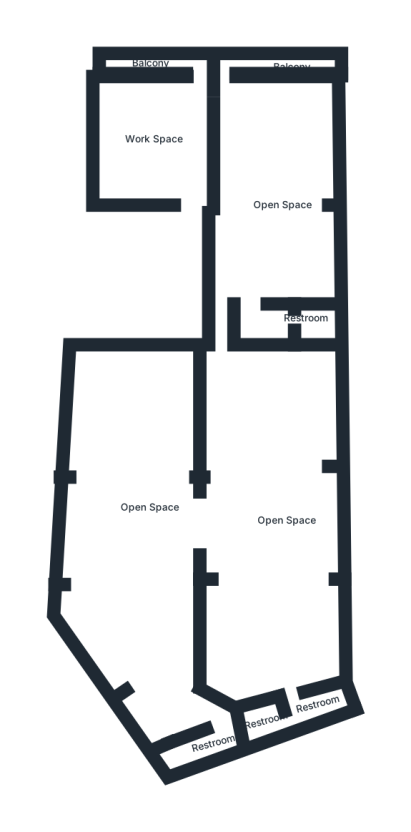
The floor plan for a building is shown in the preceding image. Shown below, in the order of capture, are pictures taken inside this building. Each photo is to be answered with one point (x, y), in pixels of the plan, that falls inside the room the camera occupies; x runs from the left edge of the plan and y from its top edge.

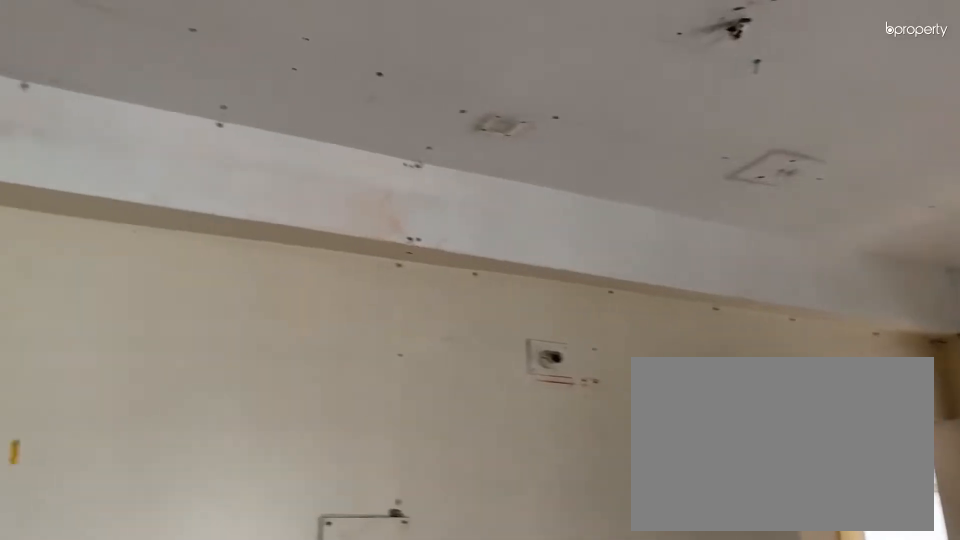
(273, 193)
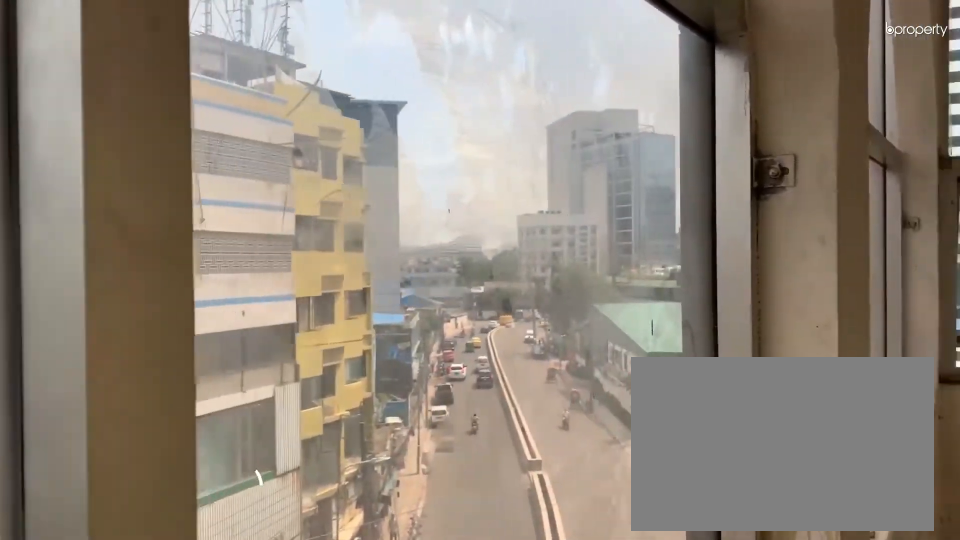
(257, 62)
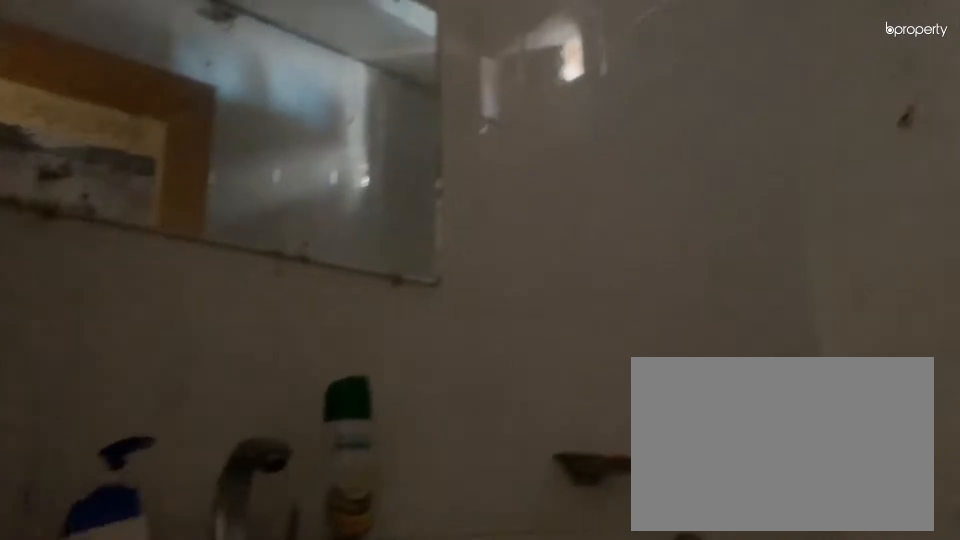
(312, 318)
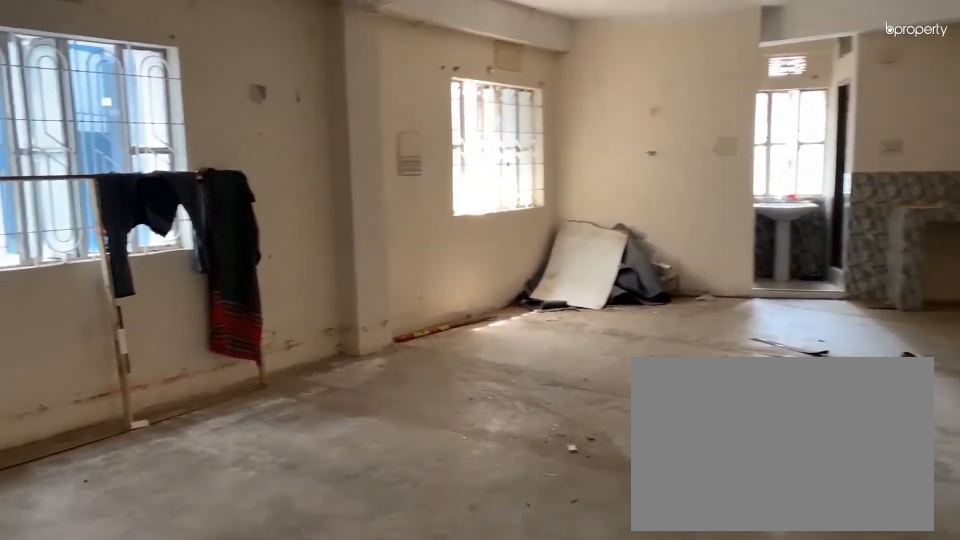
(268, 542)
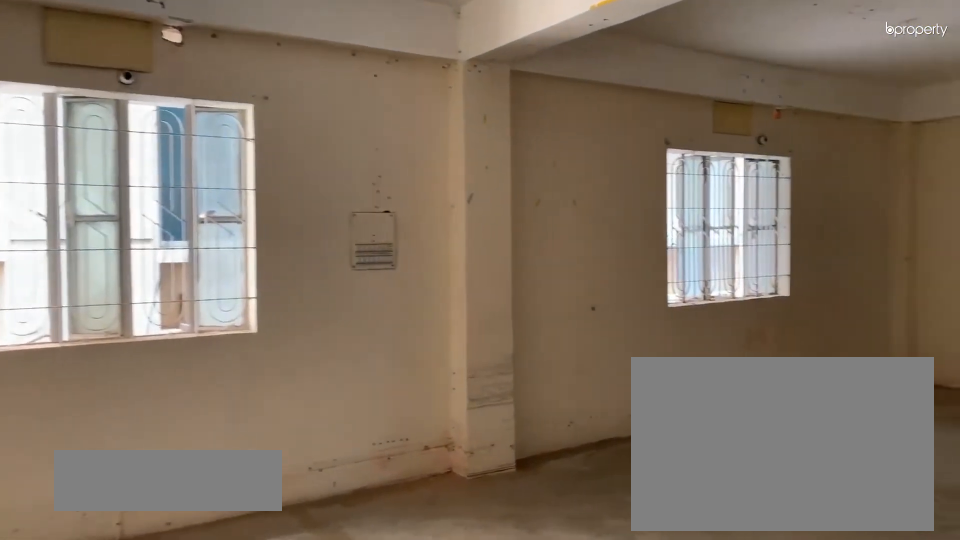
(129, 531)
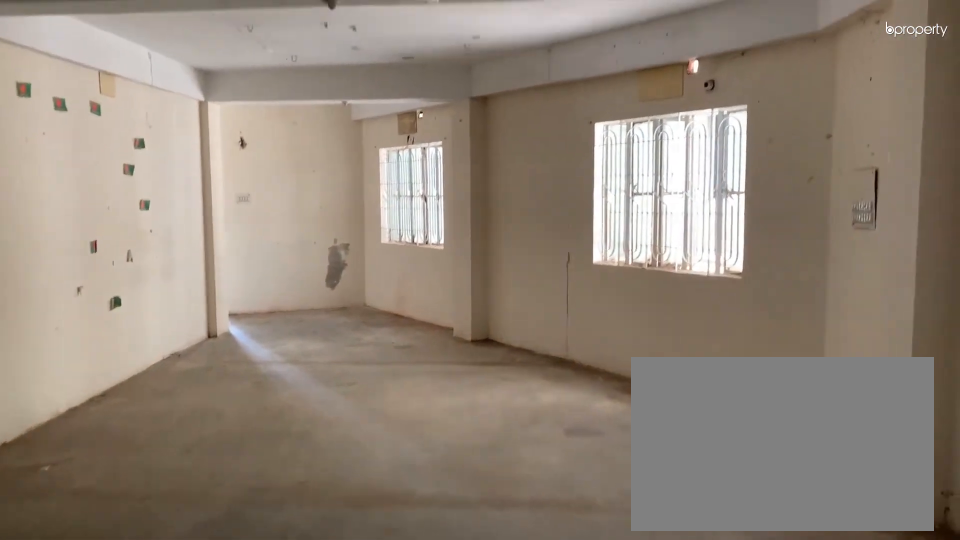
(129, 531)
